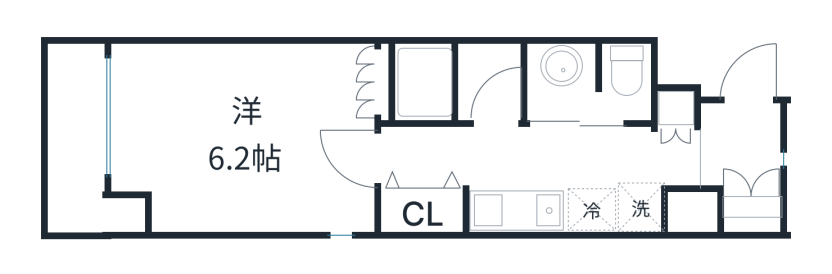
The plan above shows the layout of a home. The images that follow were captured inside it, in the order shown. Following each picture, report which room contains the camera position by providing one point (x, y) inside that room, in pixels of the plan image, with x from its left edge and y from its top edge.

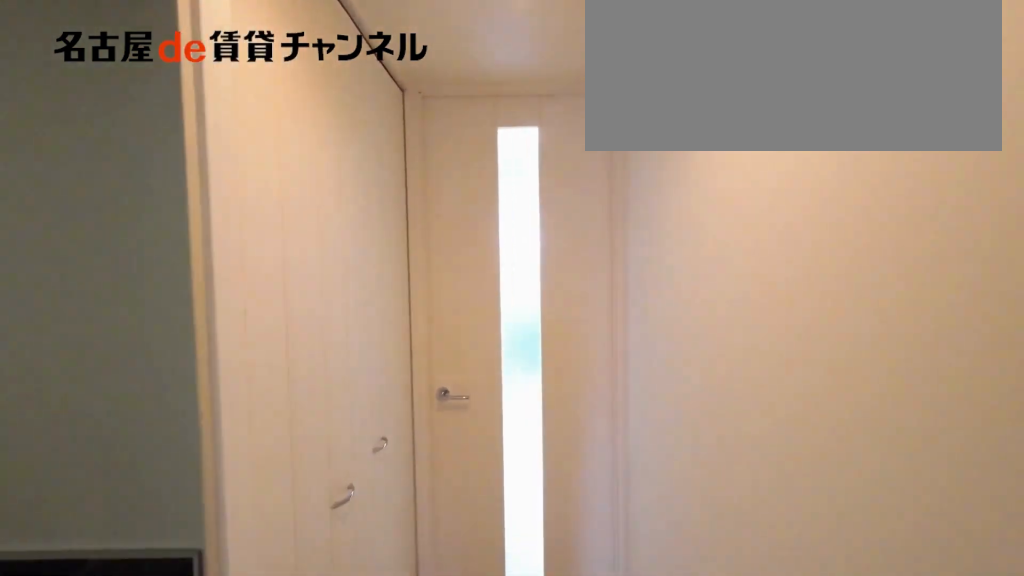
(740, 159)
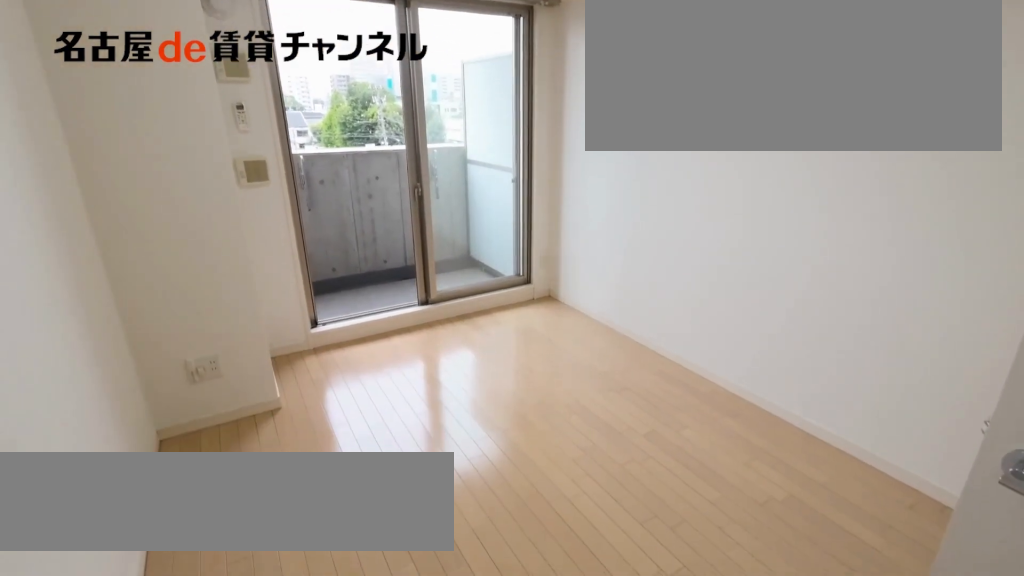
(242, 136)
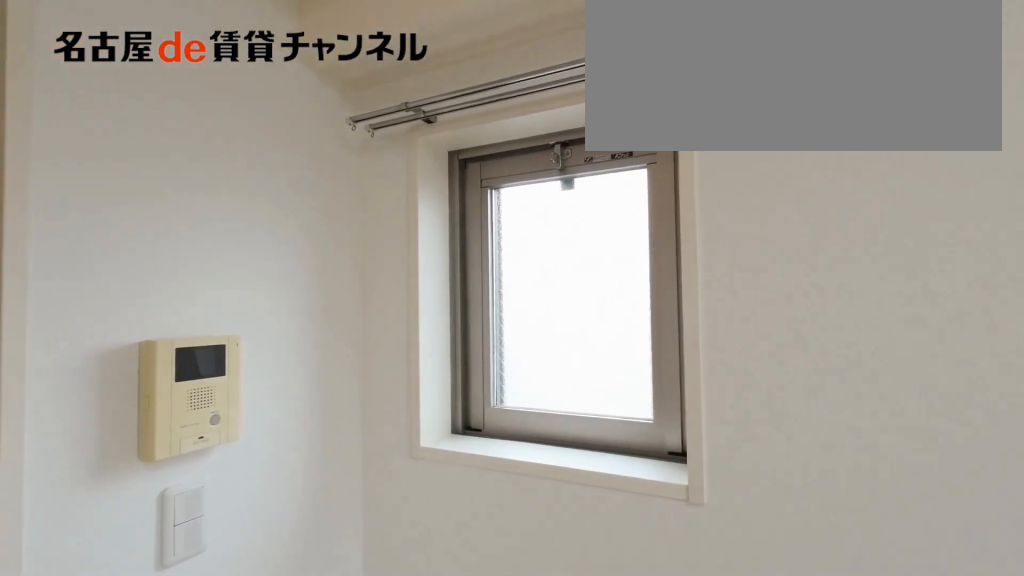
(242, 136)
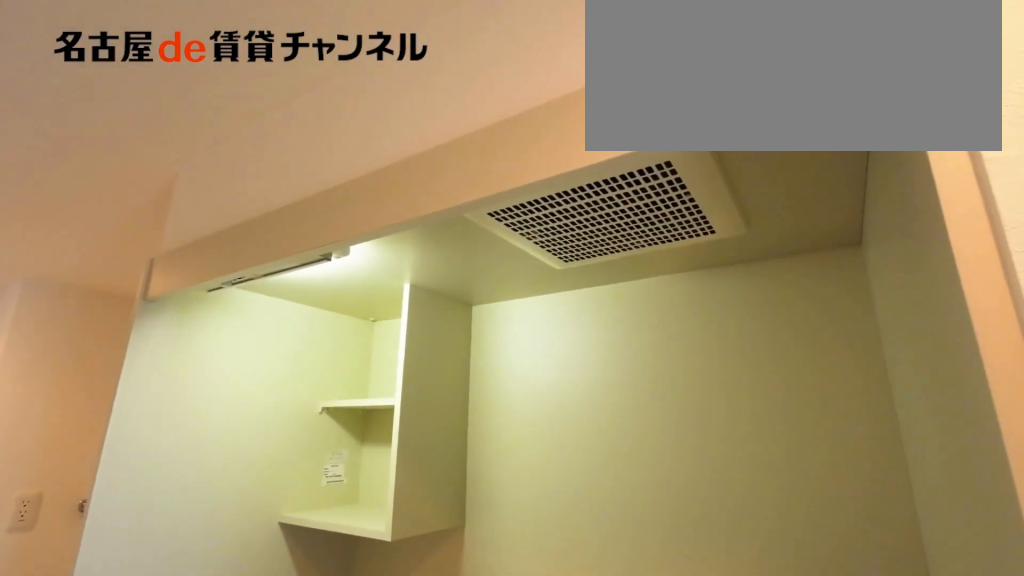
(538, 210)
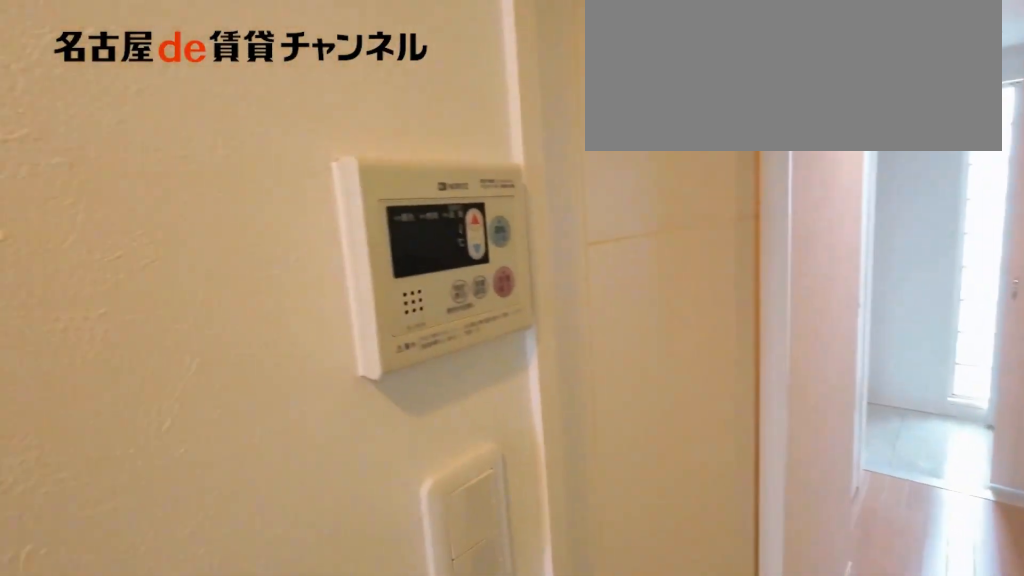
(538, 210)
